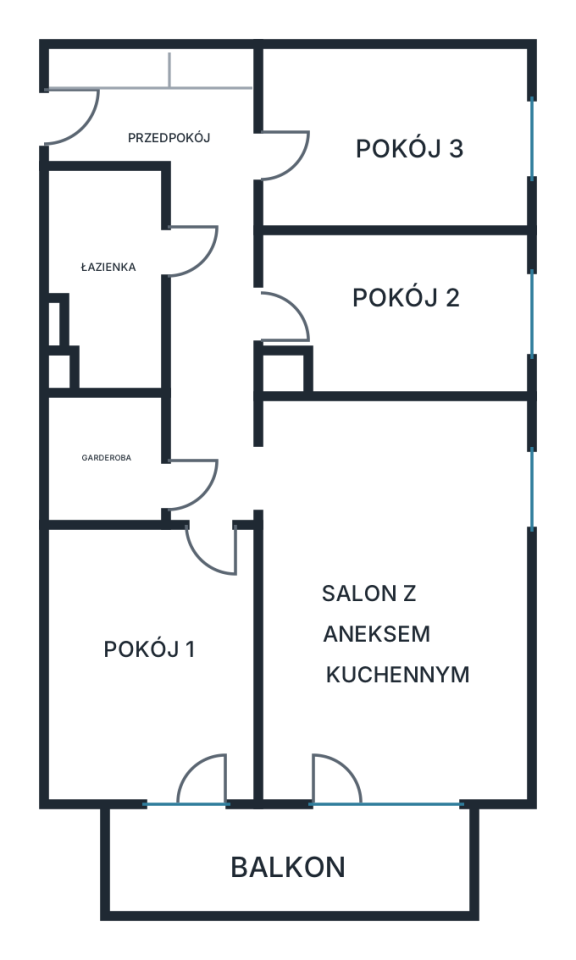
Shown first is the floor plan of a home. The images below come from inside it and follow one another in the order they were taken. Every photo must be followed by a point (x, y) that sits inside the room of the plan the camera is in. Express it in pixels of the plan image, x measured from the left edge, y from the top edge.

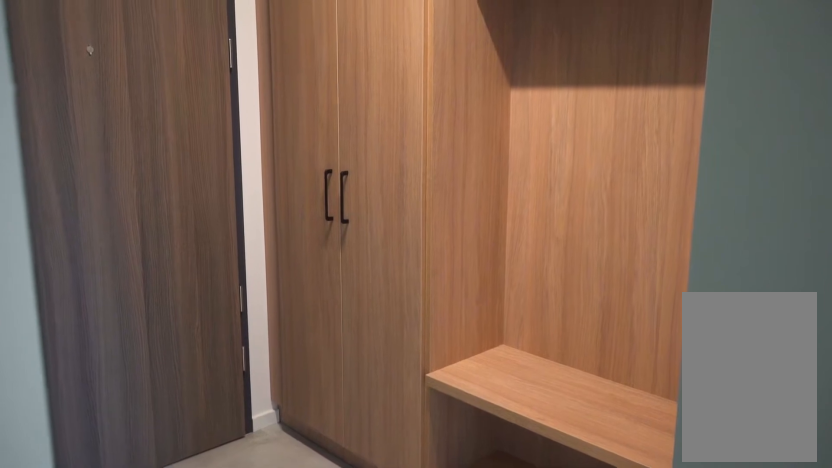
(190, 234)
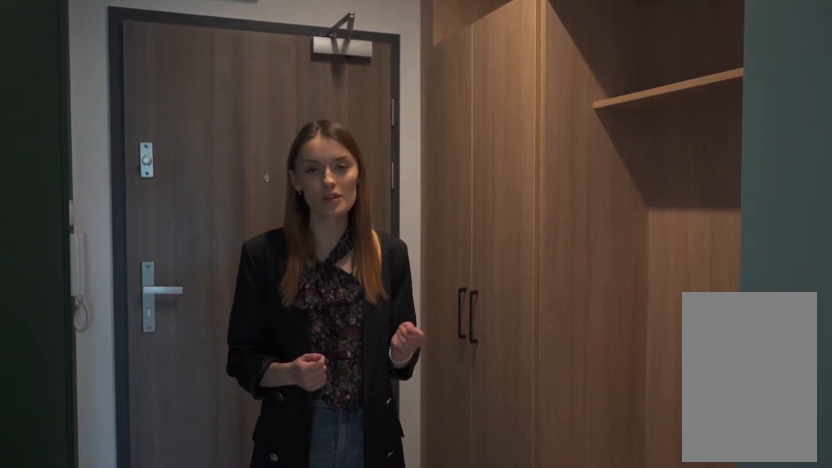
(190, 236)
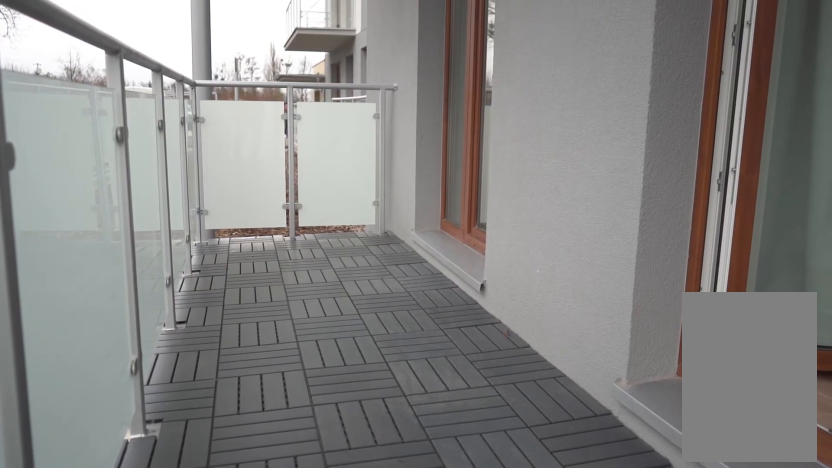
(290, 859)
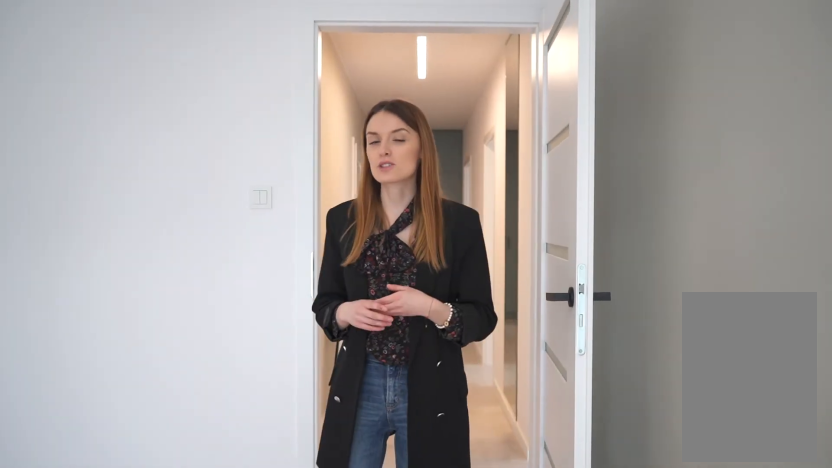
(146, 664)
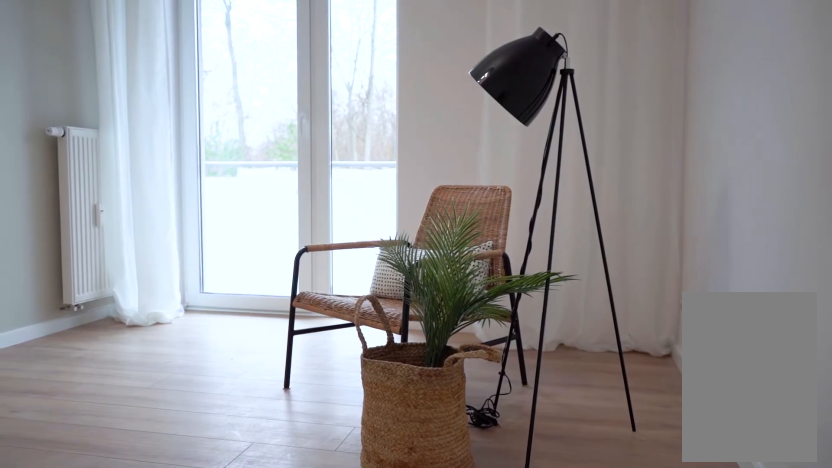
(148, 664)
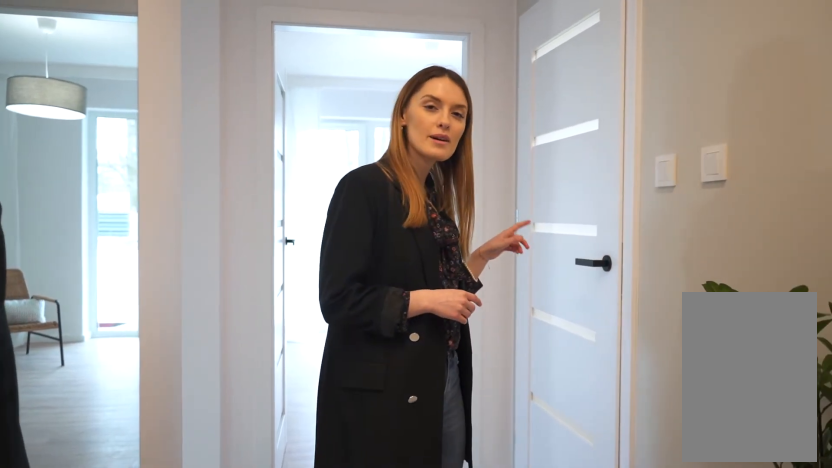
(190, 234)
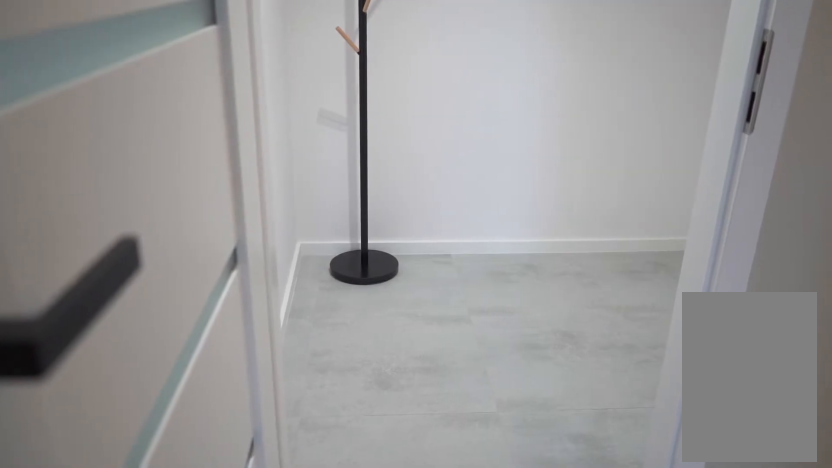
(108, 458)
